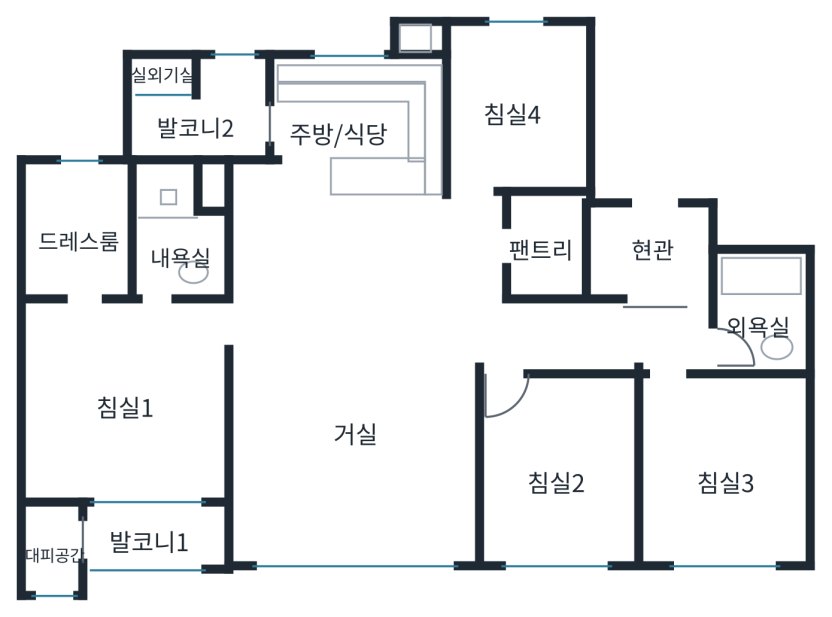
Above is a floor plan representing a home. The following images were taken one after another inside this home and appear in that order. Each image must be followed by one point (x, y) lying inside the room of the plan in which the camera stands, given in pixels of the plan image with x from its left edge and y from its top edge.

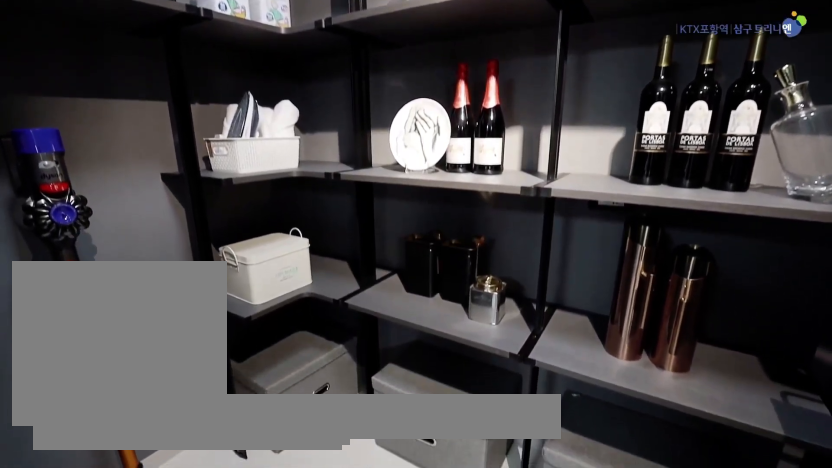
(544, 244)
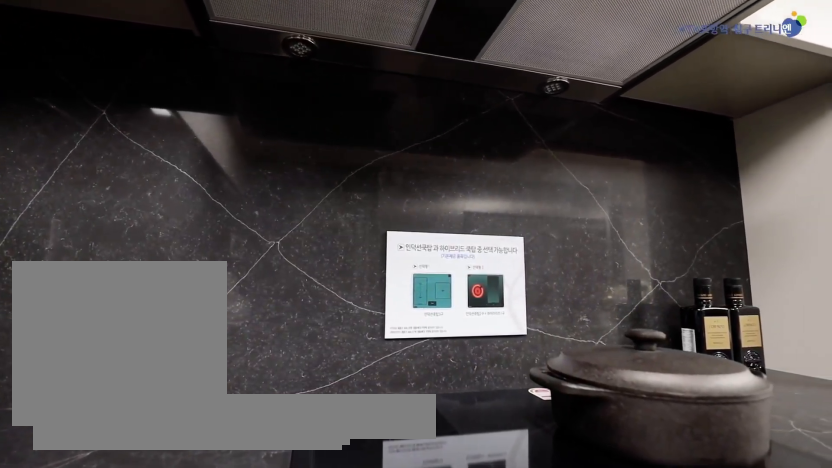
(336, 182)
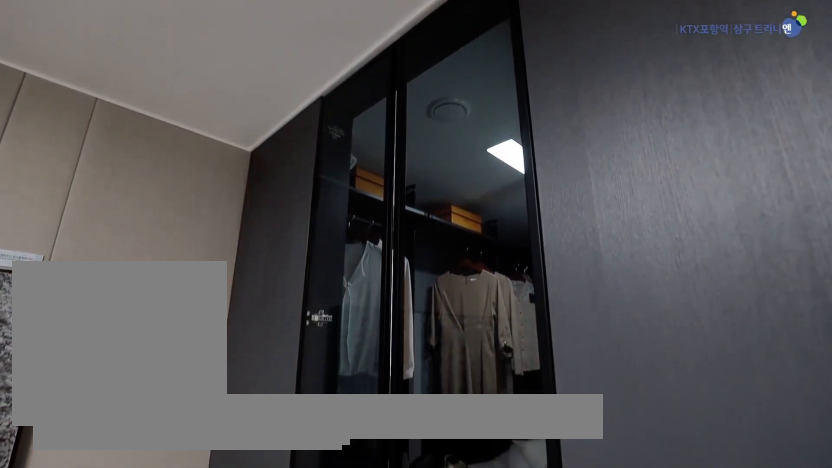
(116, 340)
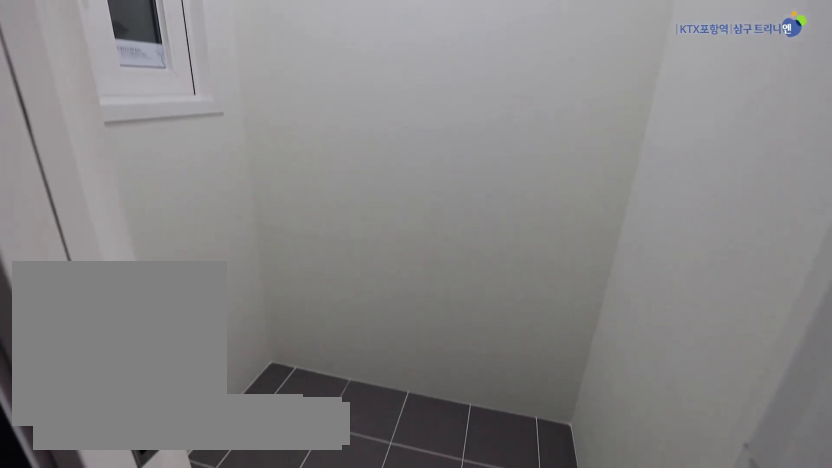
(150, 542)
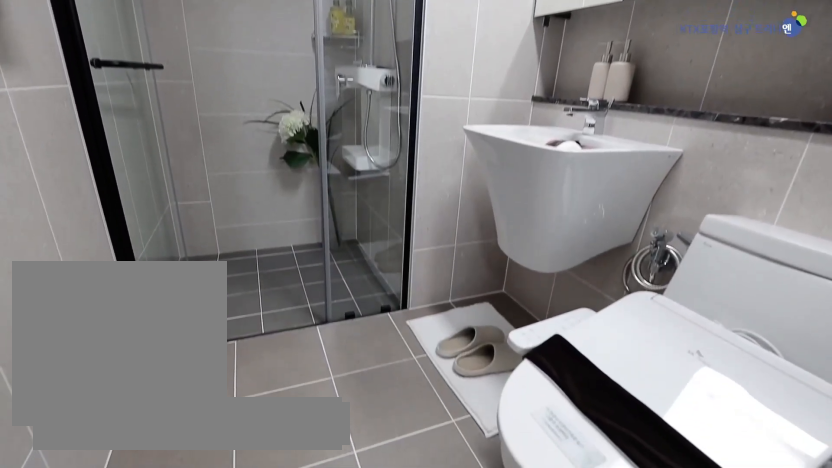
(176, 233)
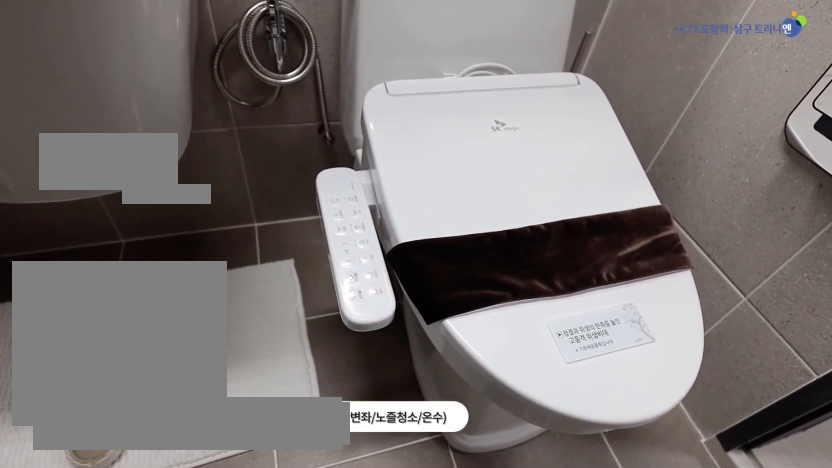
(177, 232)
